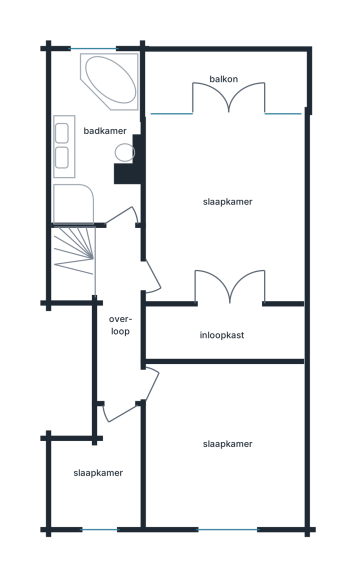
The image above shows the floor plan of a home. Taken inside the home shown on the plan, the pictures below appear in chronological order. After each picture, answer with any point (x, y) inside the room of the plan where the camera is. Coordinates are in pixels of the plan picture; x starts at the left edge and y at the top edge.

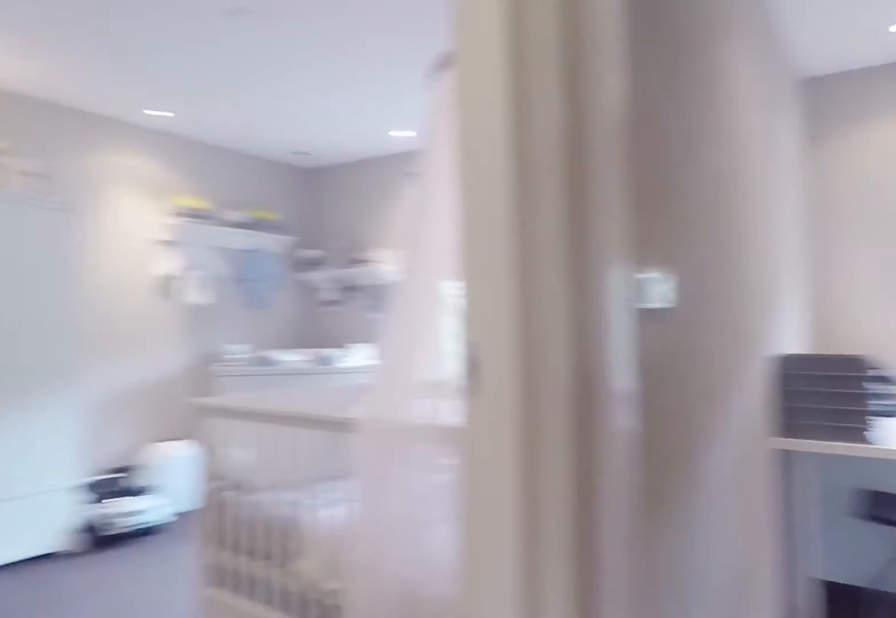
(119, 312)
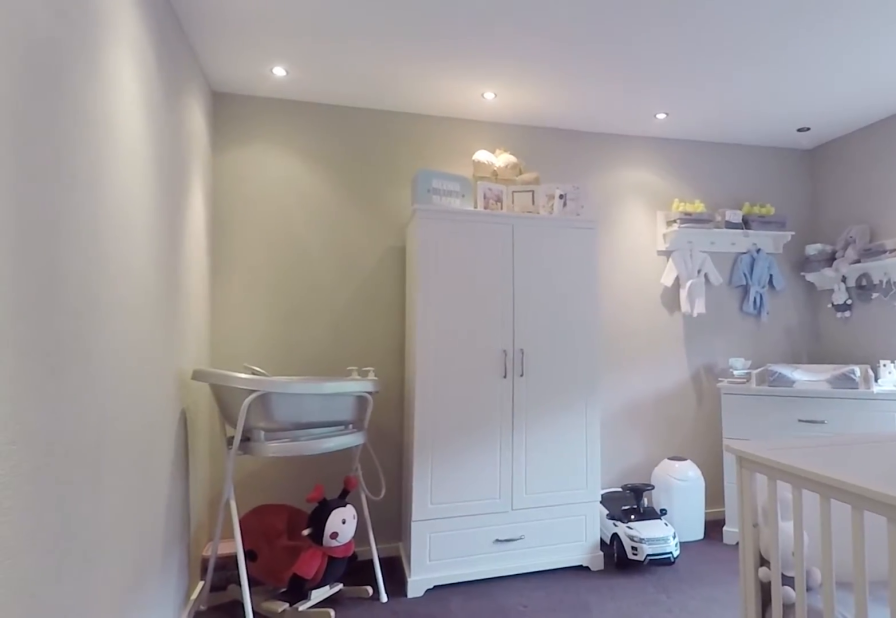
(179, 469)
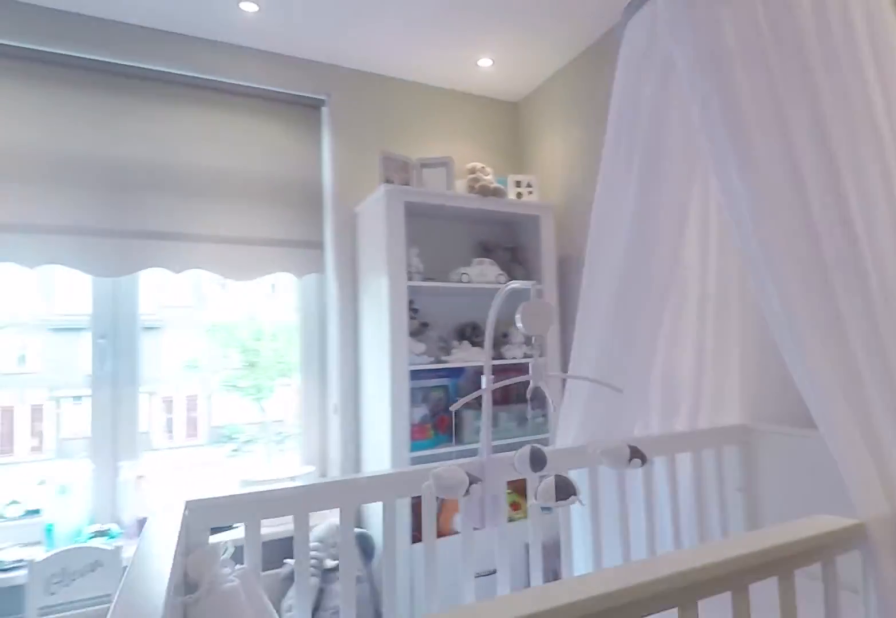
(179, 469)
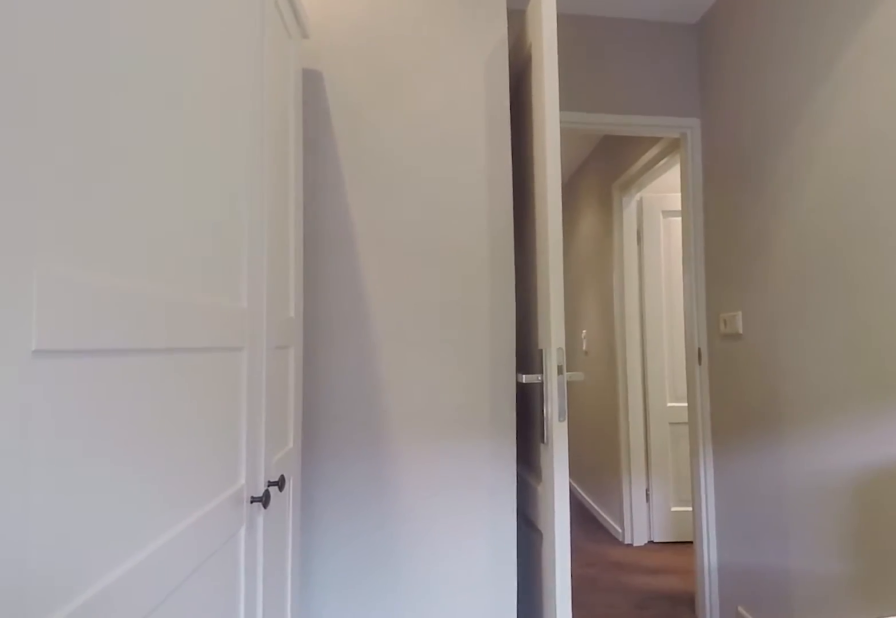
(101, 474)
